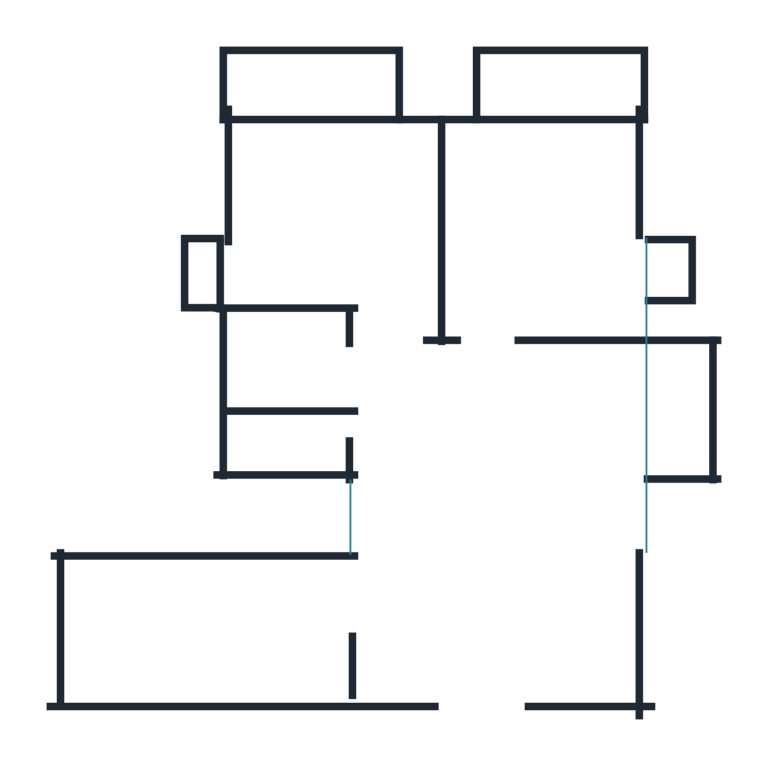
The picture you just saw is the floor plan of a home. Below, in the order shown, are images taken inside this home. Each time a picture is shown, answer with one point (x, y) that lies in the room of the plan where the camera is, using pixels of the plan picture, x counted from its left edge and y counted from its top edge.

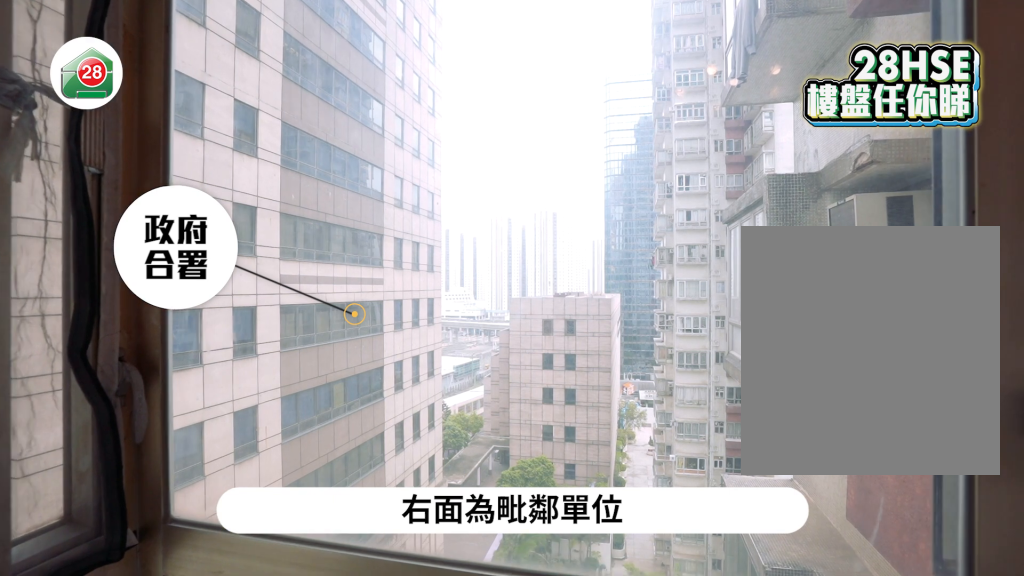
(499, 537)
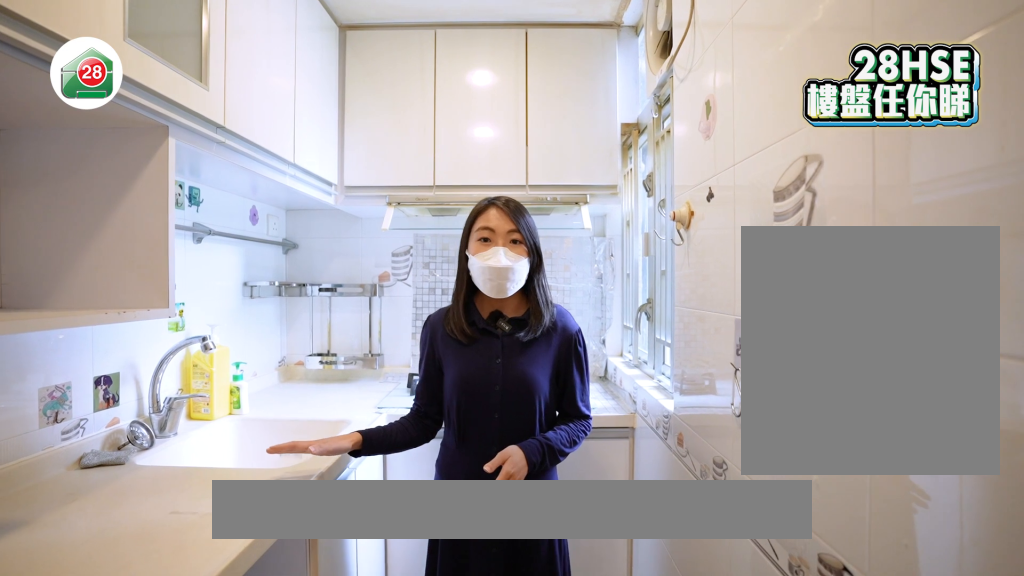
(243, 616)
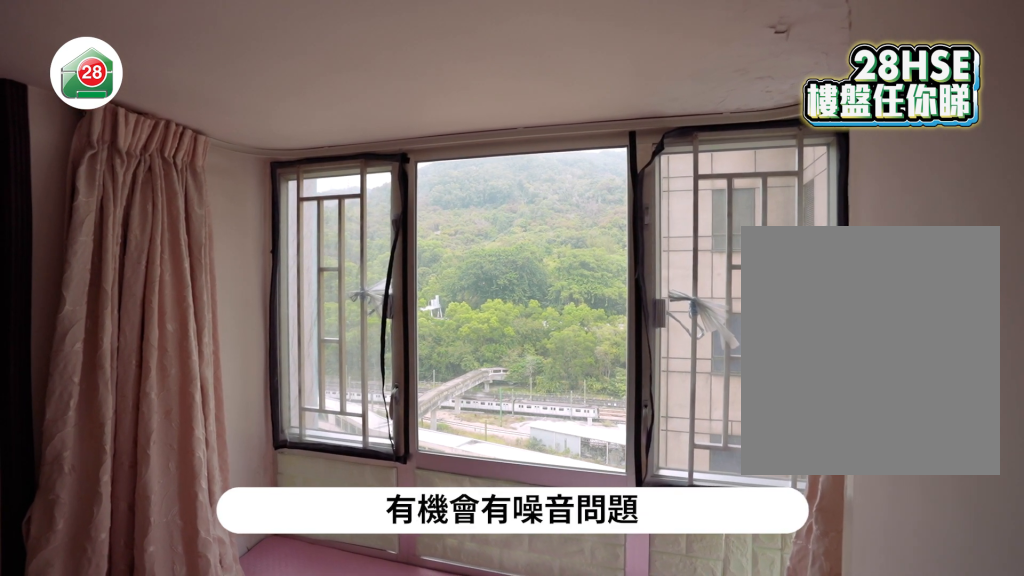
(544, 230)
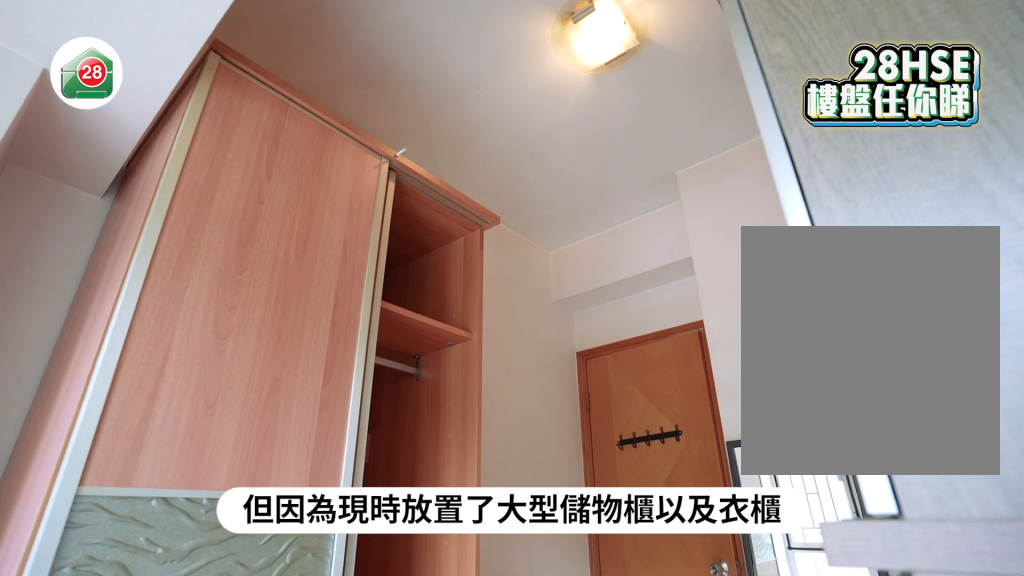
(336, 229)
